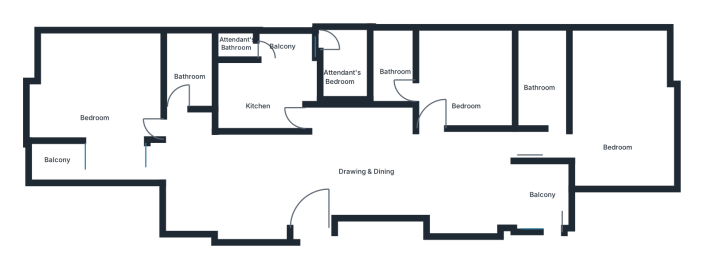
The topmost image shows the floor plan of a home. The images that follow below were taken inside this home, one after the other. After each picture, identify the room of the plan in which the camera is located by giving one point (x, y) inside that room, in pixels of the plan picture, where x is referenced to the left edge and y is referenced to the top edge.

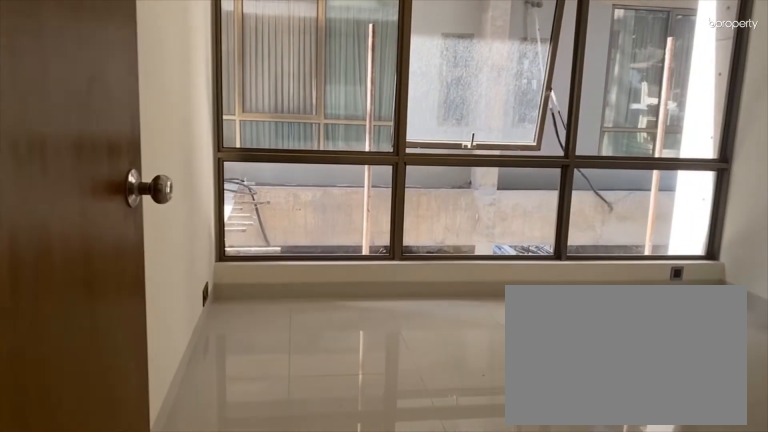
(428, 131)
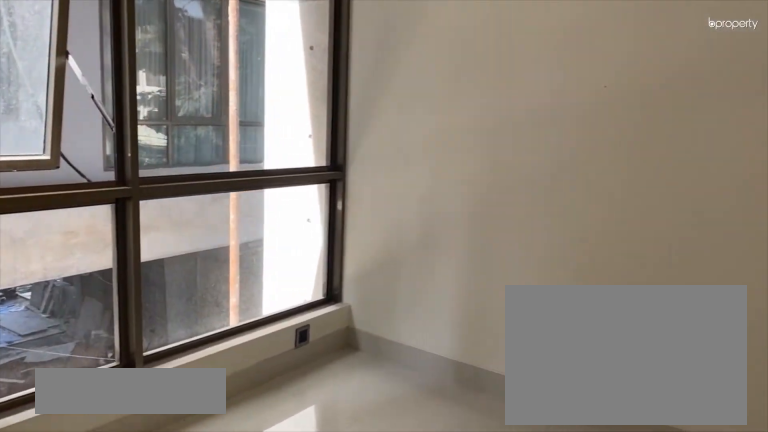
(462, 67)
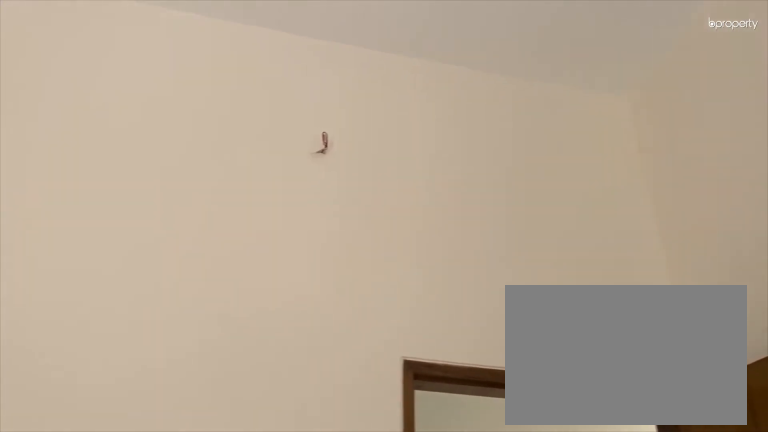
(462, 67)
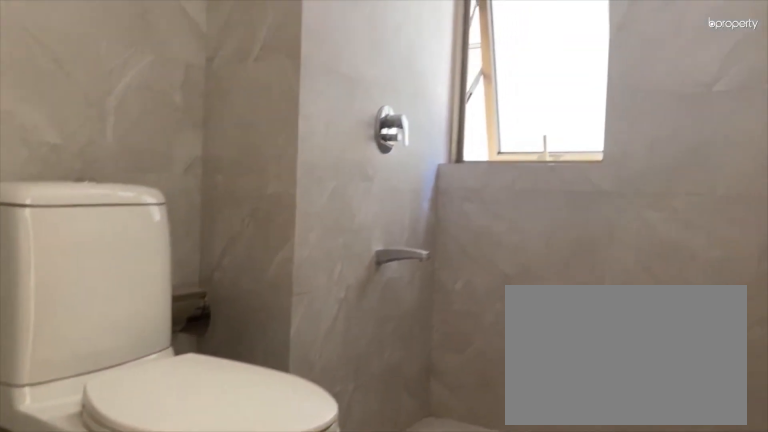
(395, 65)
